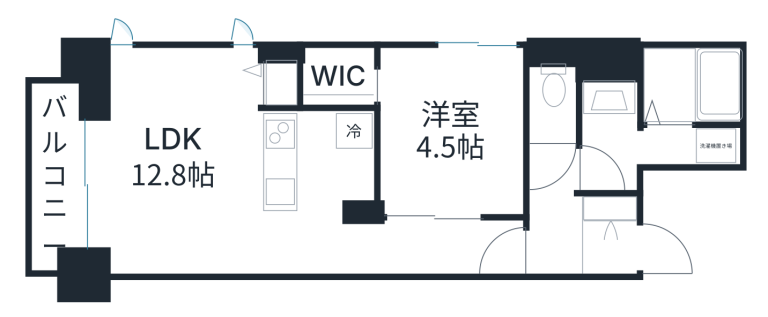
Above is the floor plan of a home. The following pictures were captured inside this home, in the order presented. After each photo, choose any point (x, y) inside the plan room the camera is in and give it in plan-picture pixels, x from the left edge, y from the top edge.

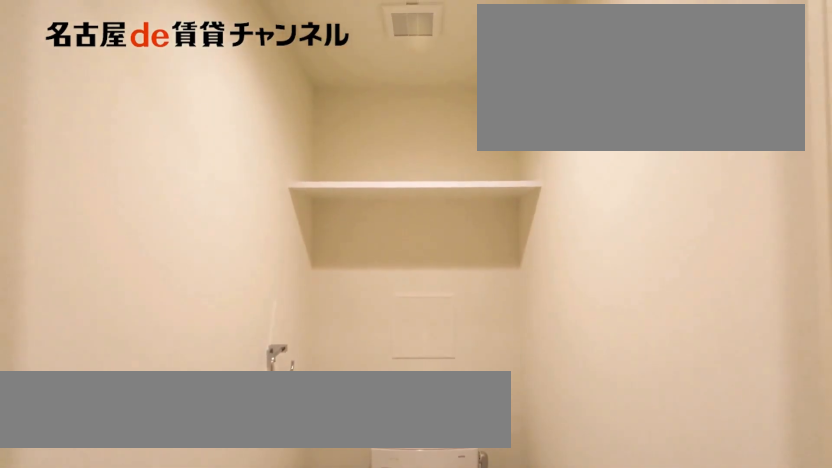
(554, 94)
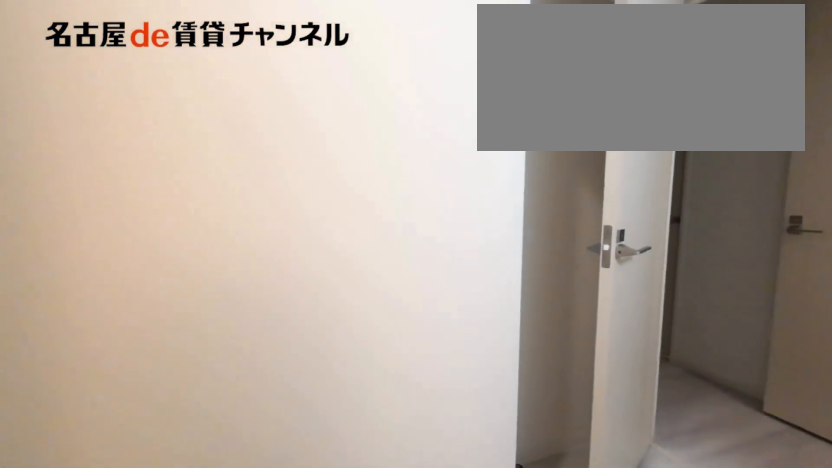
(653, 112)
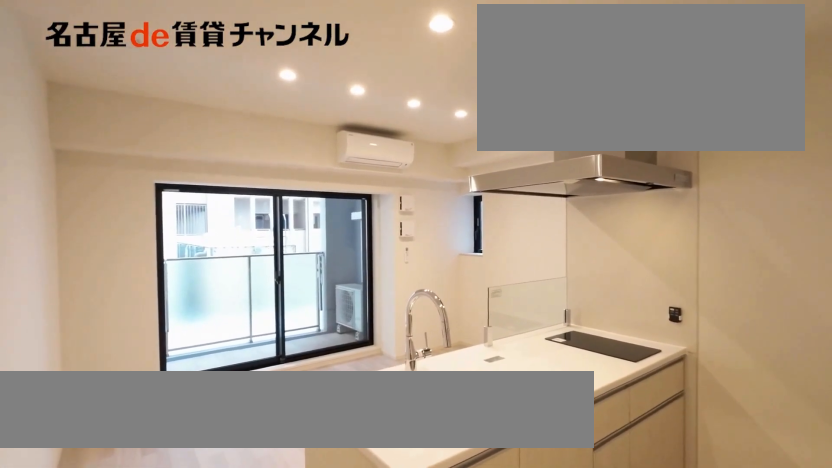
(320, 164)
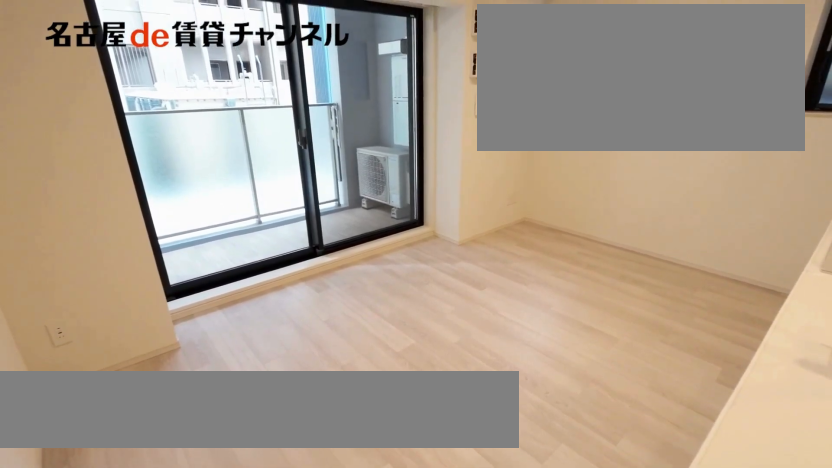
(172, 160)
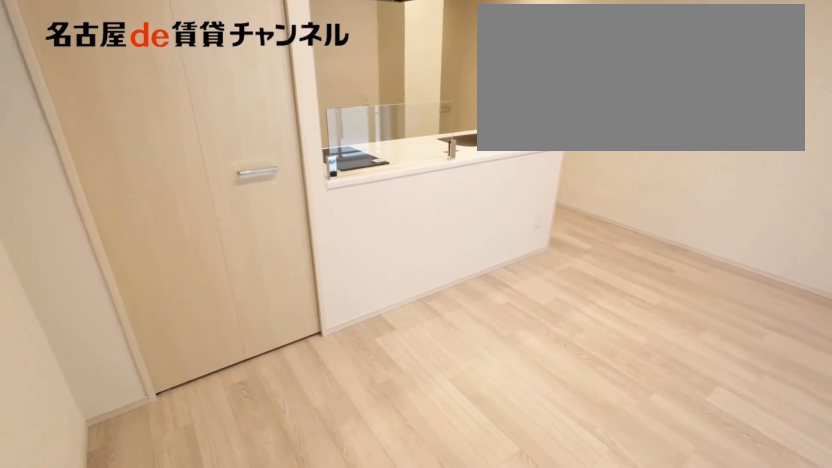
(172, 160)
